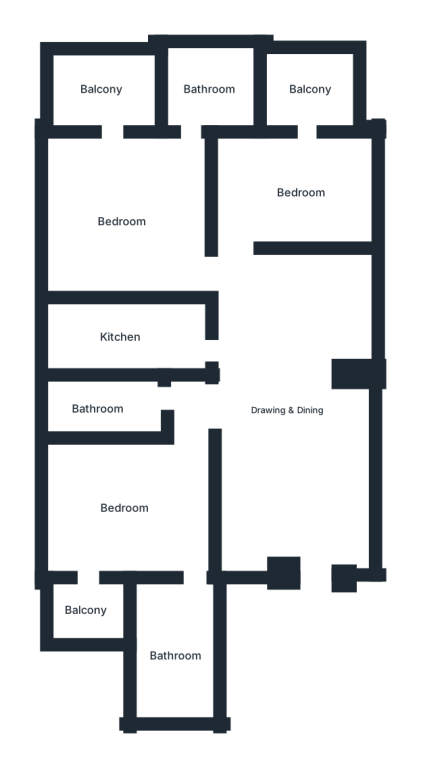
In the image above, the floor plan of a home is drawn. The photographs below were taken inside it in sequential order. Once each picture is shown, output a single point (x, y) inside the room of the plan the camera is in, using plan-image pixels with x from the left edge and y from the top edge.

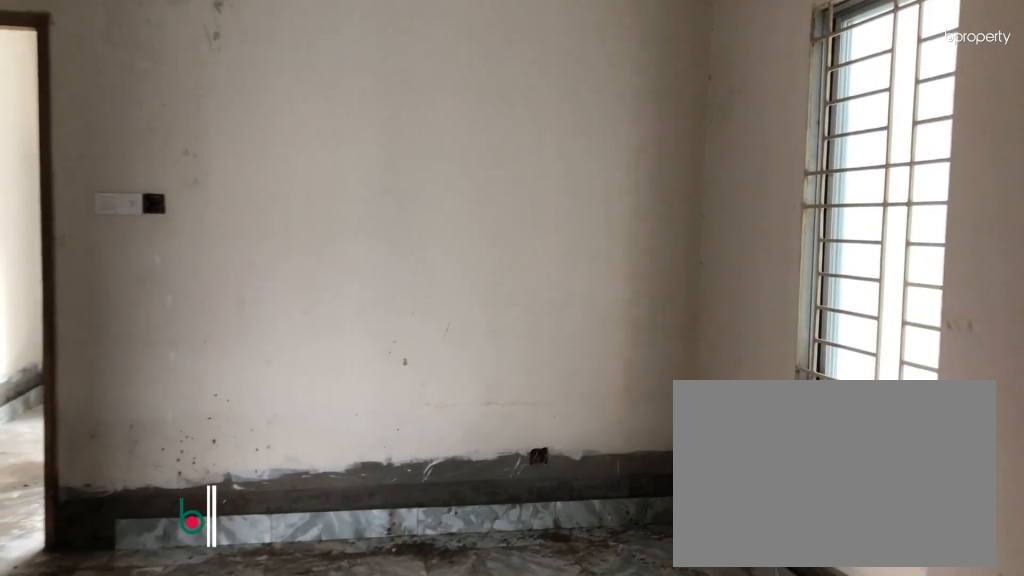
(287, 408)
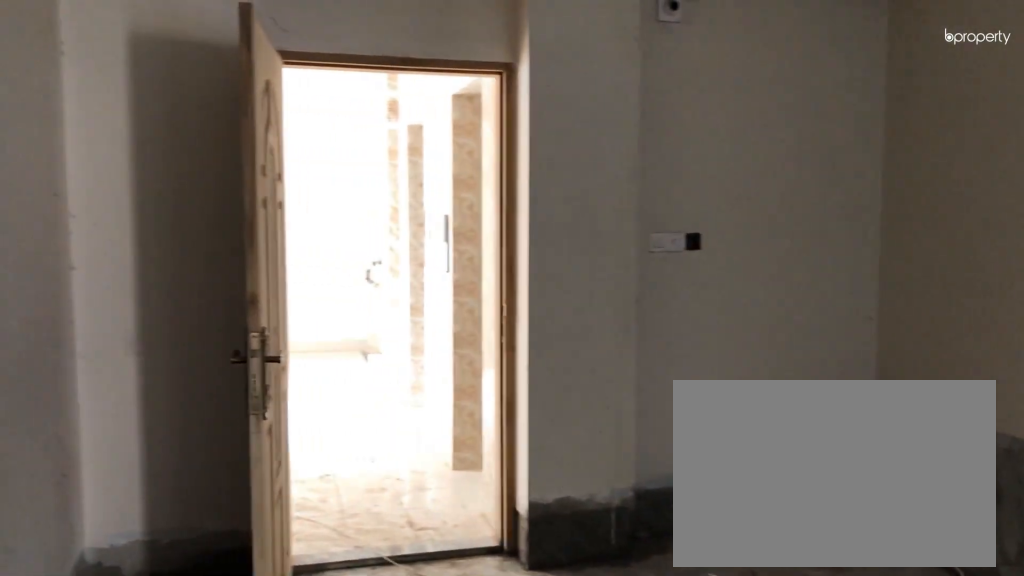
(287, 408)
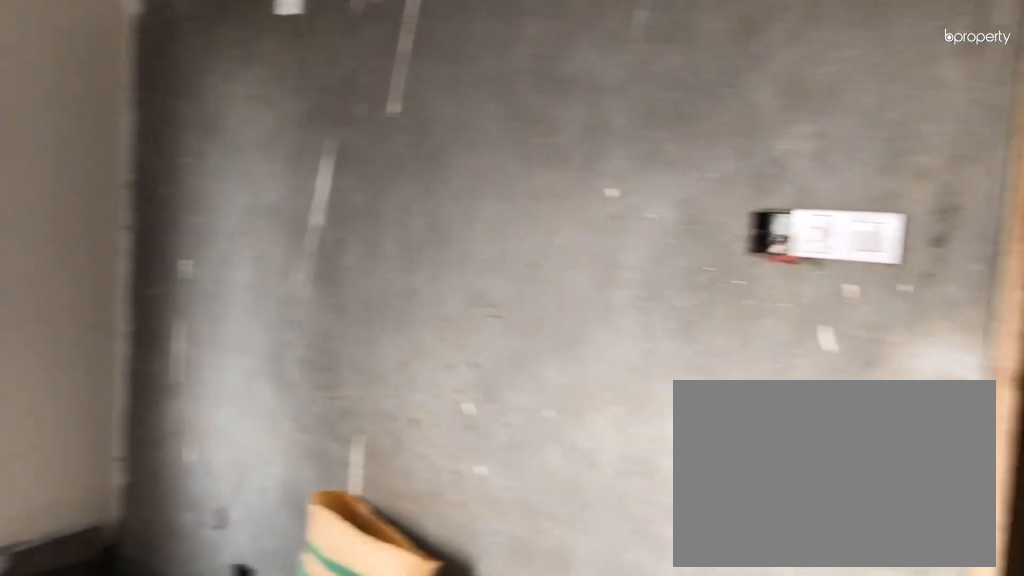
(122, 508)
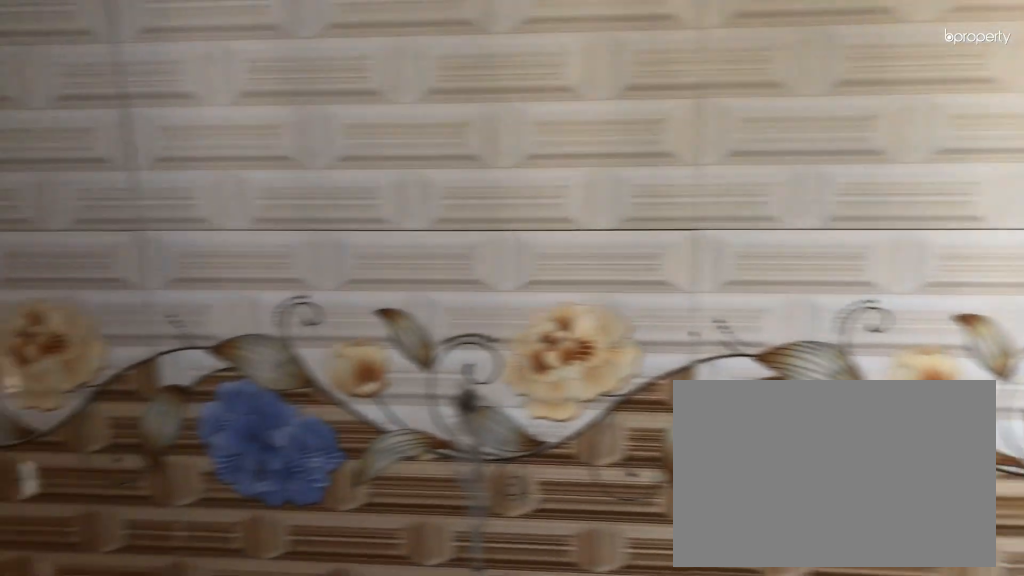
(177, 656)
